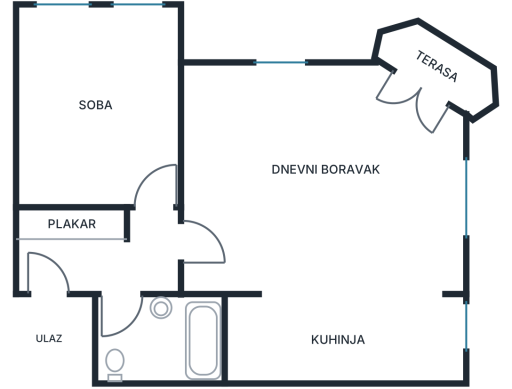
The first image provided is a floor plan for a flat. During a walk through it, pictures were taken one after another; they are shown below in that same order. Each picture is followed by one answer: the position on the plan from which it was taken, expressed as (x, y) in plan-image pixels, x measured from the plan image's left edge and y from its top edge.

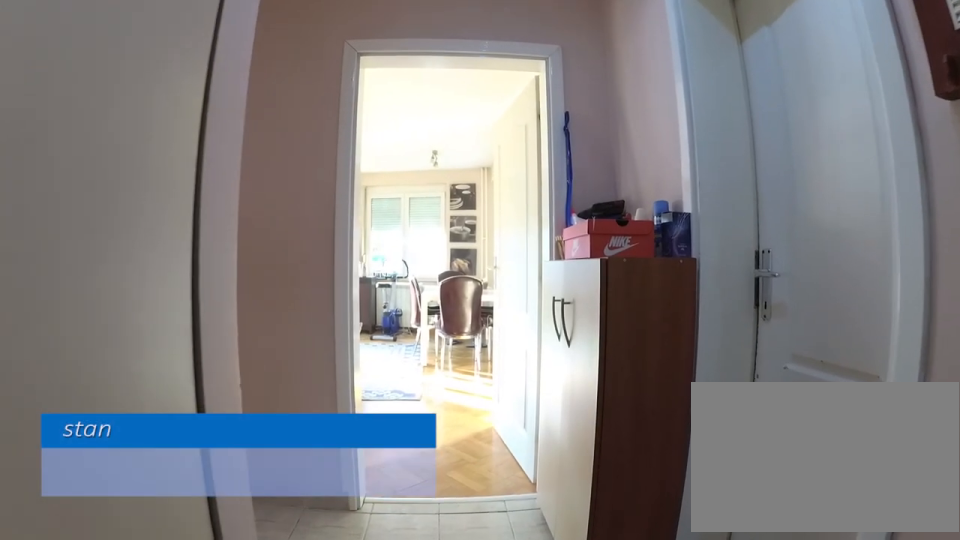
(69, 259)
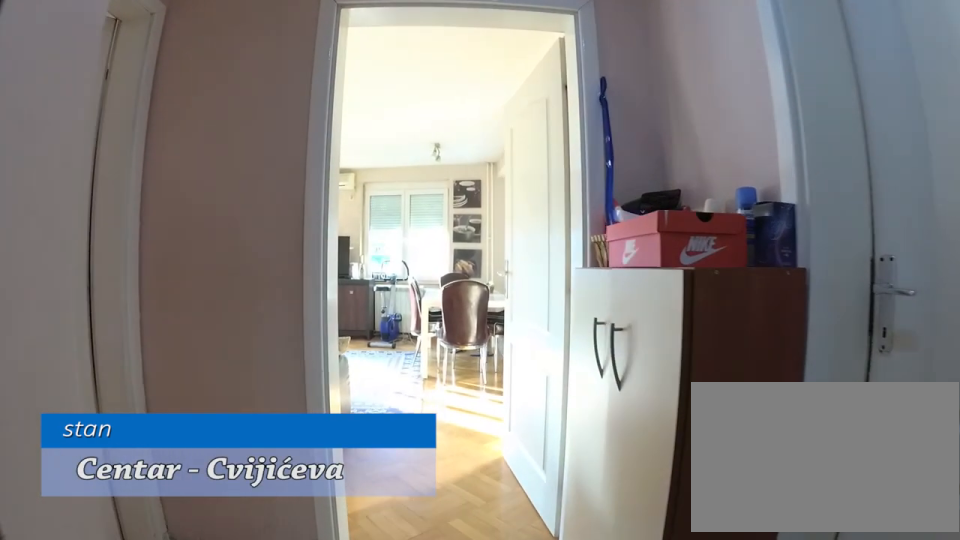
(99, 261)
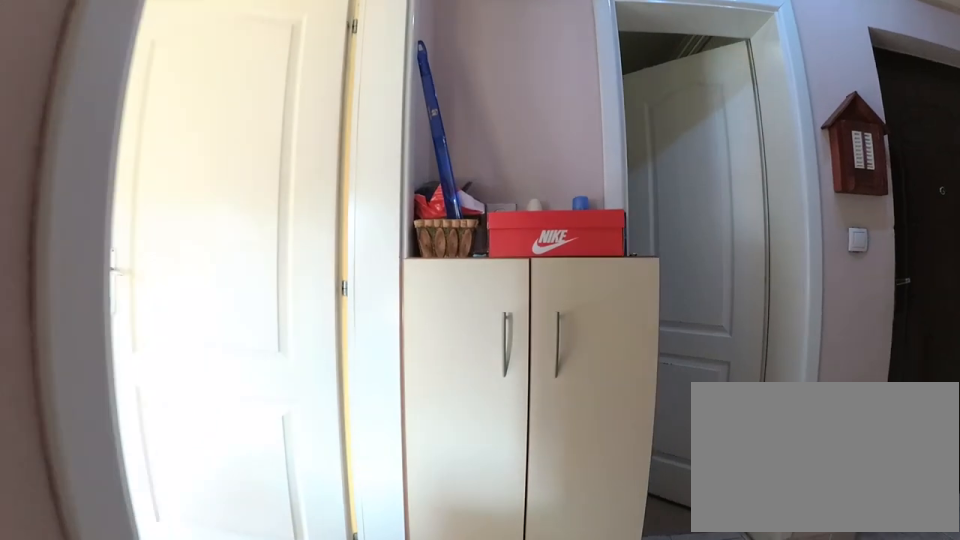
(145, 183)
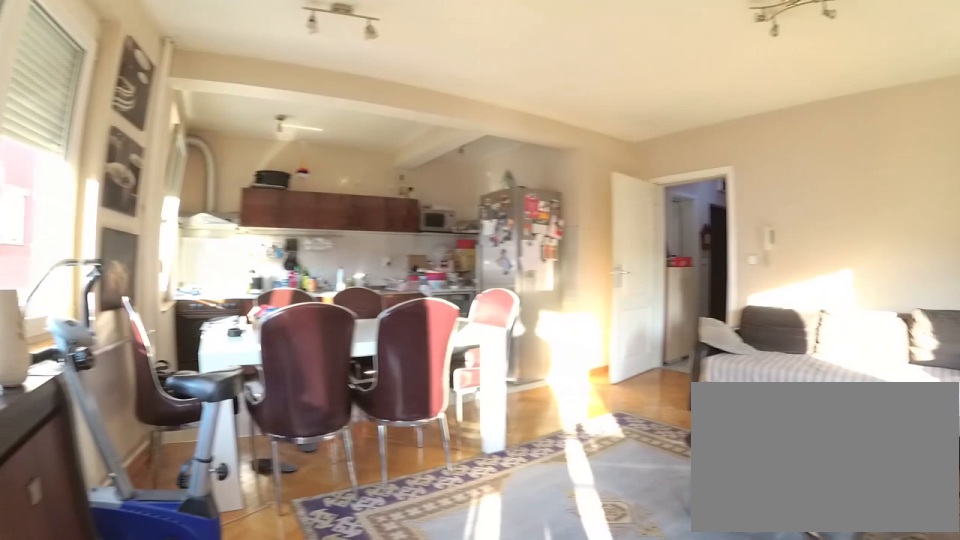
(430, 95)
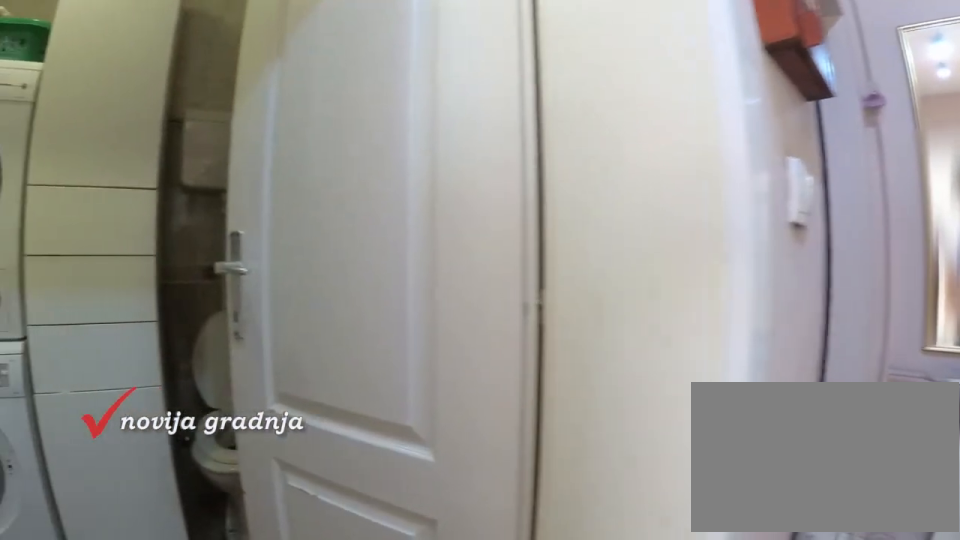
(135, 262)
